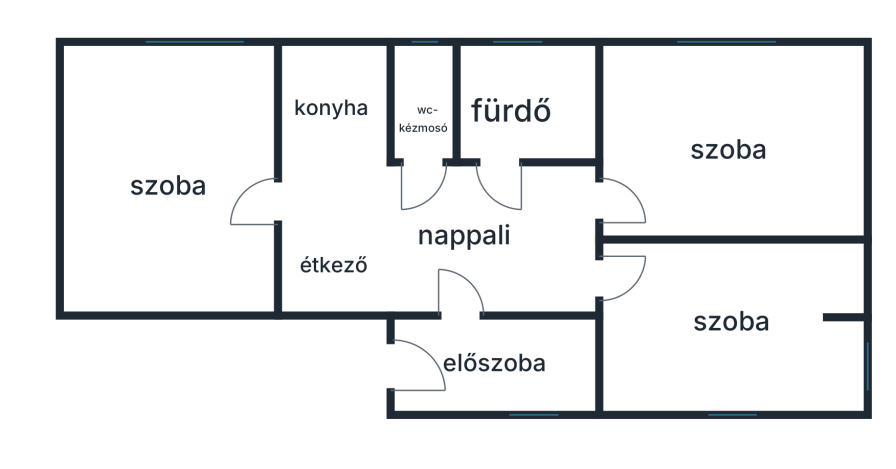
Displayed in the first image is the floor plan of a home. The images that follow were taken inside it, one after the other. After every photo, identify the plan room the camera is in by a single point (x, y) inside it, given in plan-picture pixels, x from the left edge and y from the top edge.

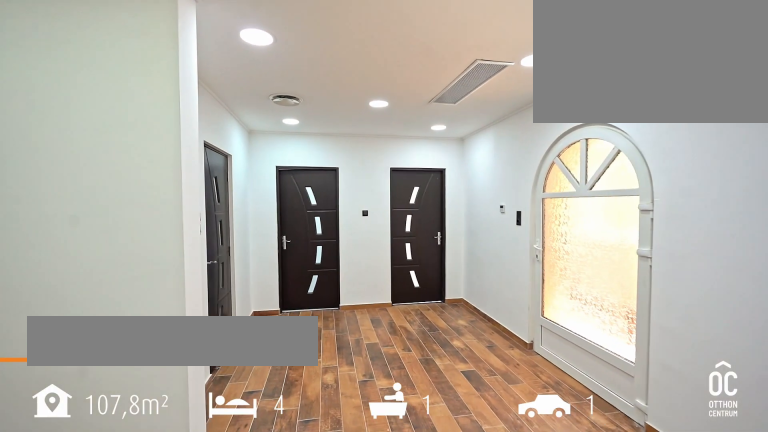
(423, 233)
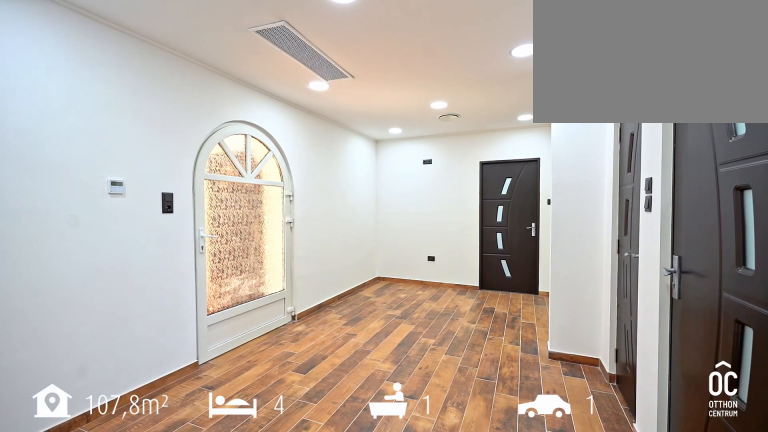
(423, 234)
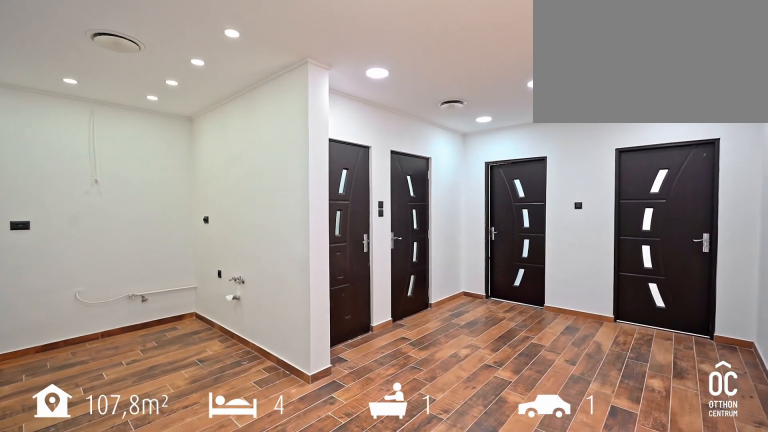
(423, 234)
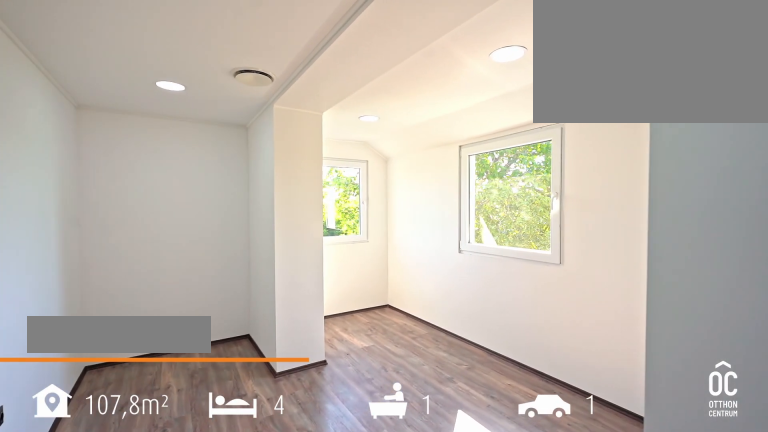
(730, 324)
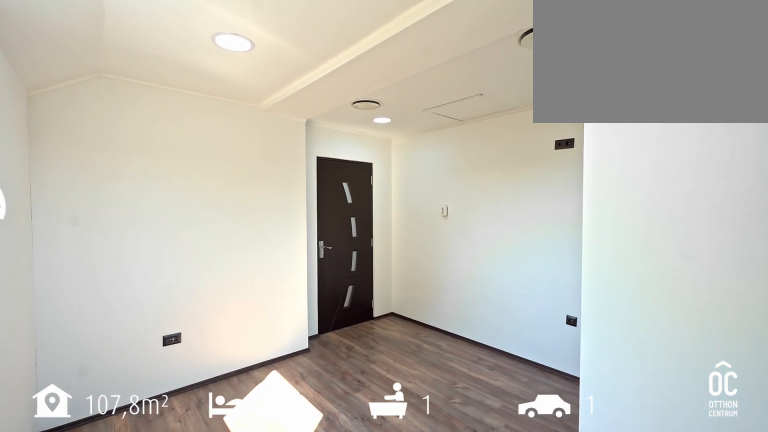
(730, 324)
